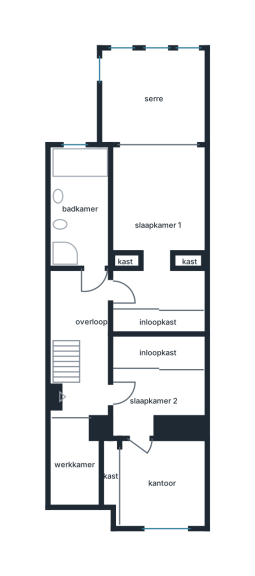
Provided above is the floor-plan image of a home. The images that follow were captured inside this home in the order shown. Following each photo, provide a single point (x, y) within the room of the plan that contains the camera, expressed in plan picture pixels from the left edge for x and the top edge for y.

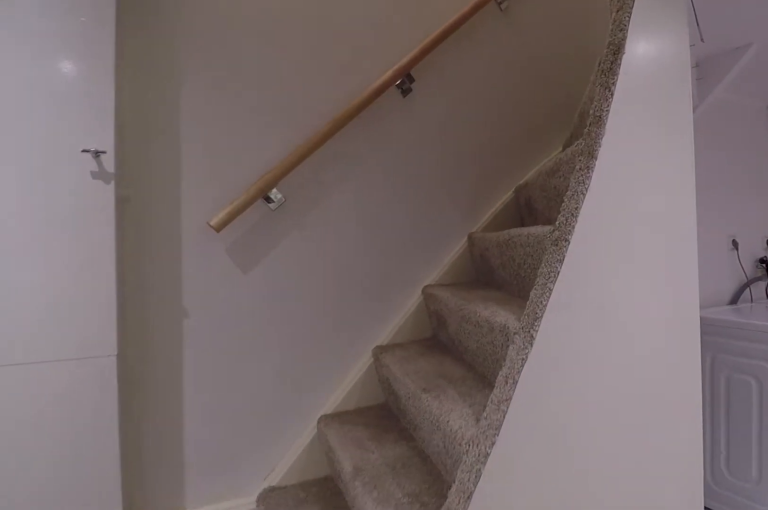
(85, 350)
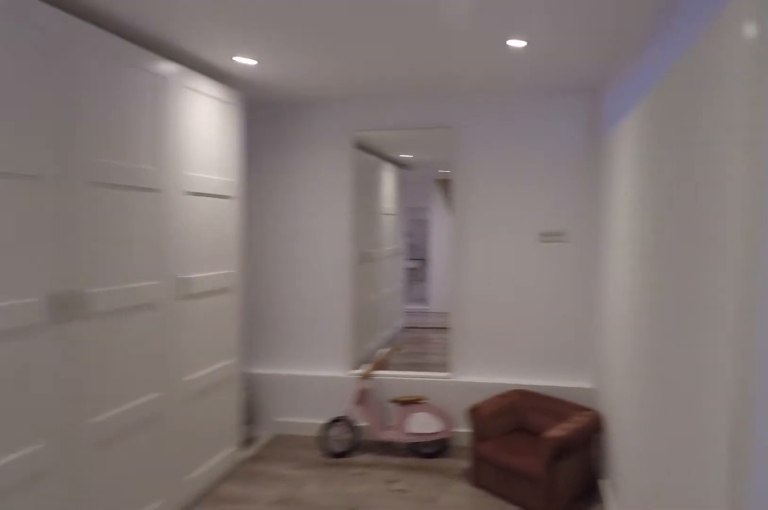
(154, 399)
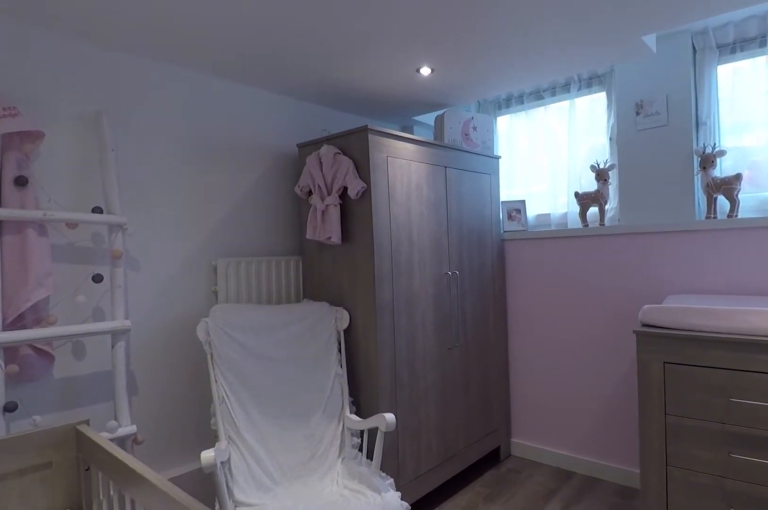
(162, 483)
